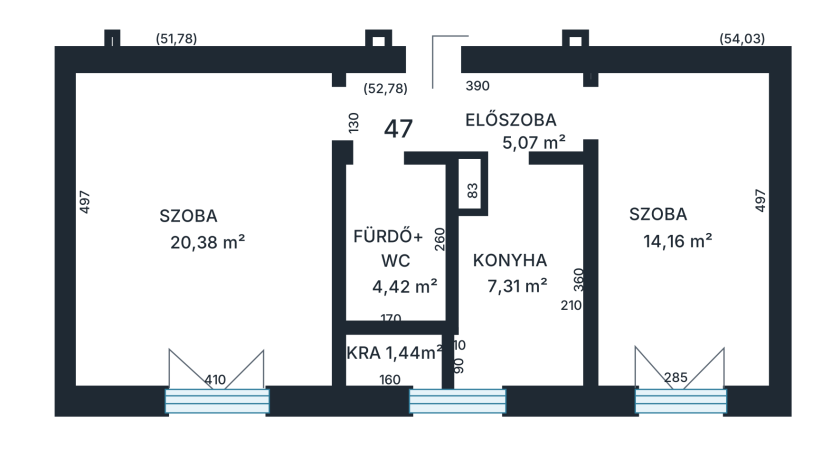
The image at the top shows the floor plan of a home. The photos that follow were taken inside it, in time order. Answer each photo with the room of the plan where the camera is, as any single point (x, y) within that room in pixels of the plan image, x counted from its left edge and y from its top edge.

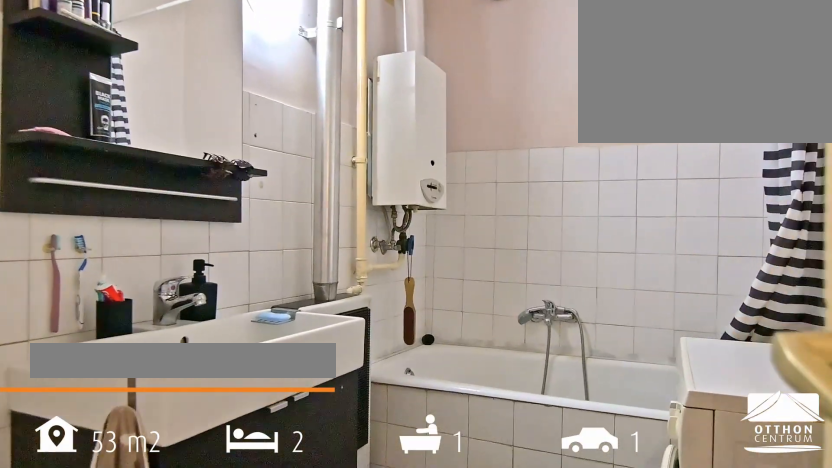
(400, 206)
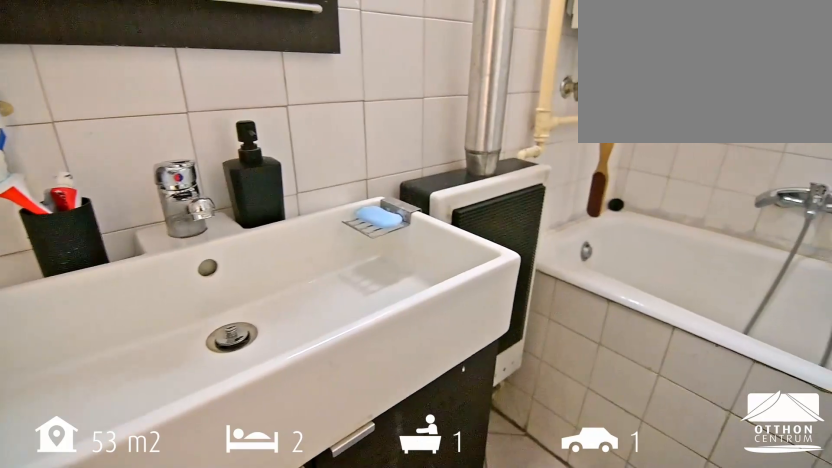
(400, 206)
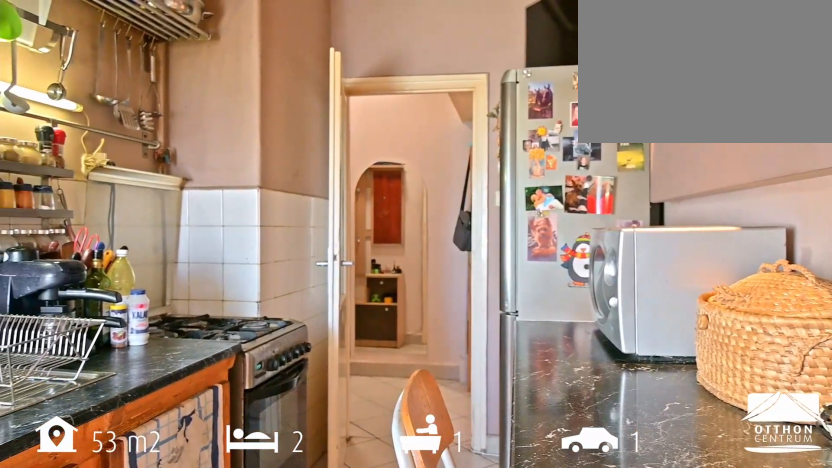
(510, 324)
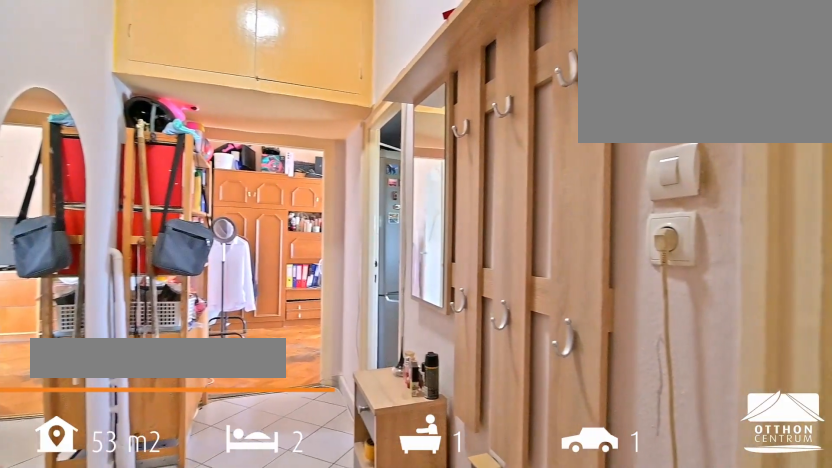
(493, 133)
